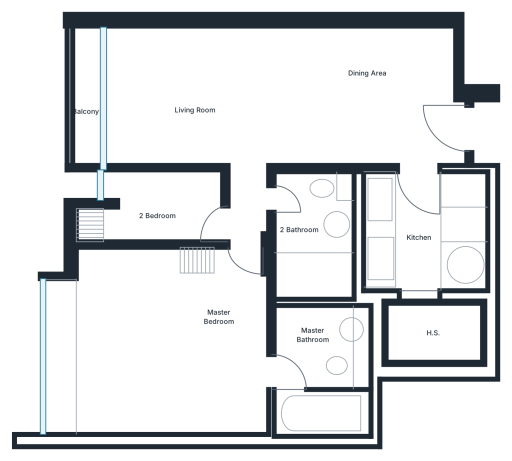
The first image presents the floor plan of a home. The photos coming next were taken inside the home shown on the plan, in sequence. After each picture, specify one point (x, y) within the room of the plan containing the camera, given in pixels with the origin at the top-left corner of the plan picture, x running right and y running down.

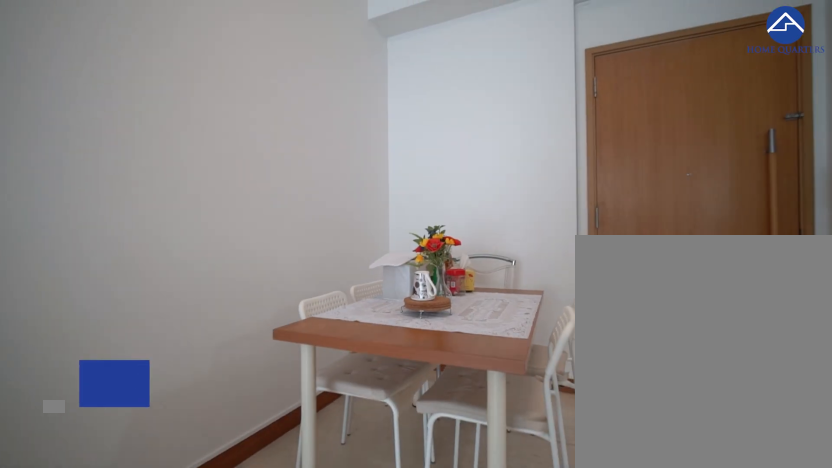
(362, 95)
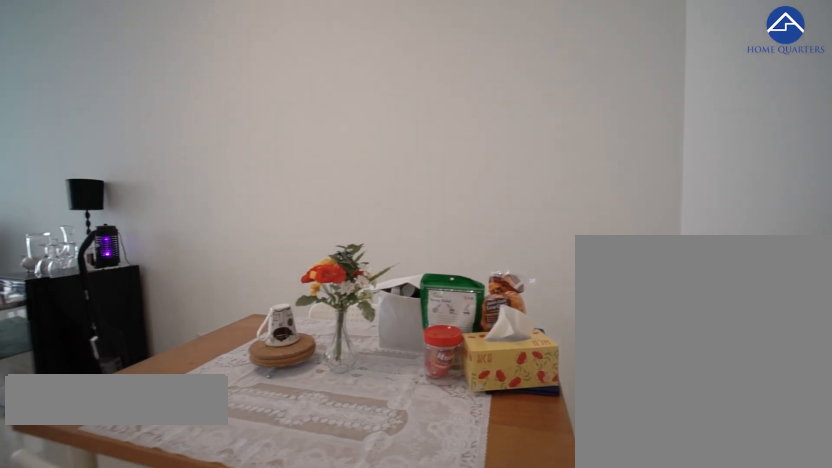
(362, 95)
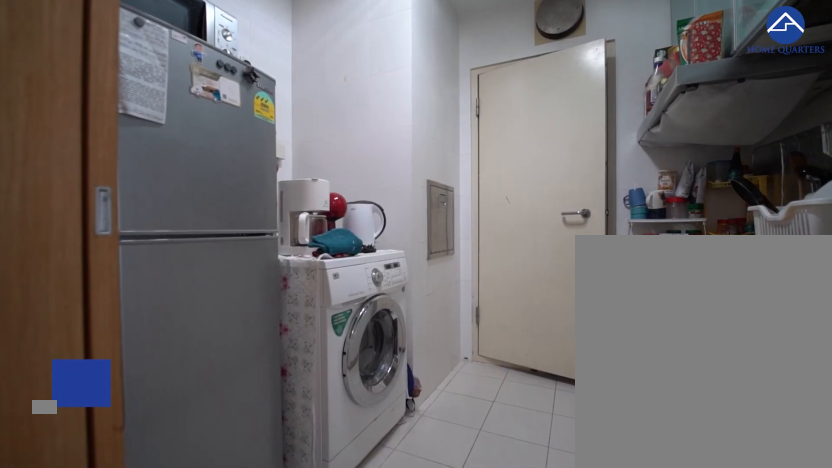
(426, 231)
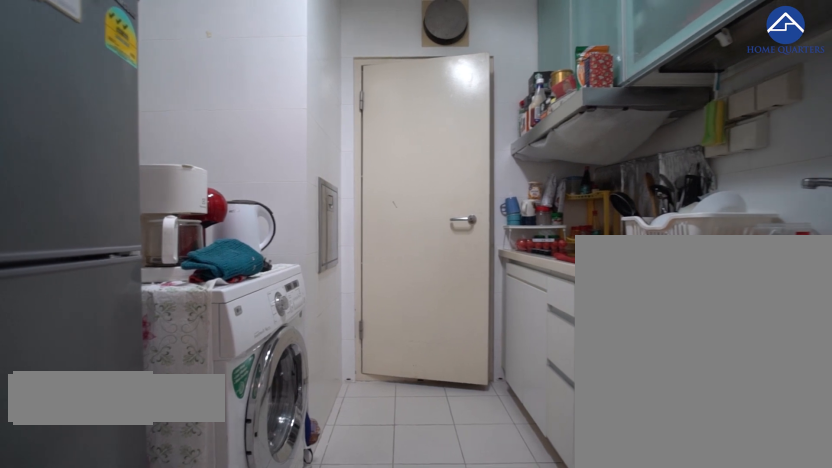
(426, 230)
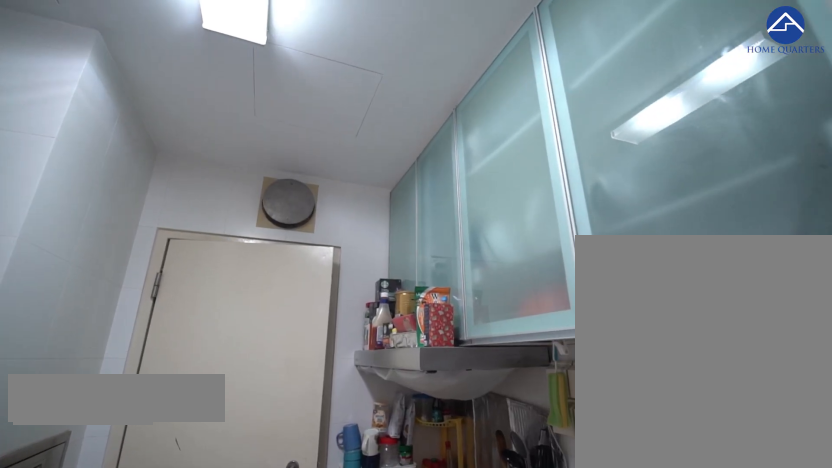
(426, 231)
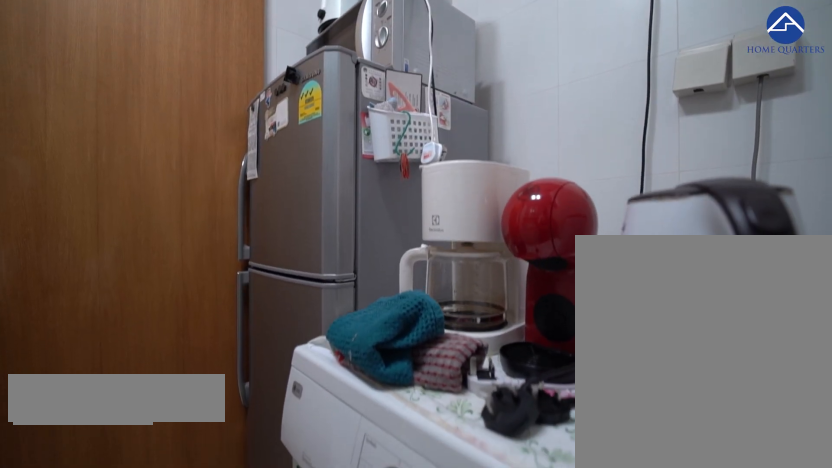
(426, 231)
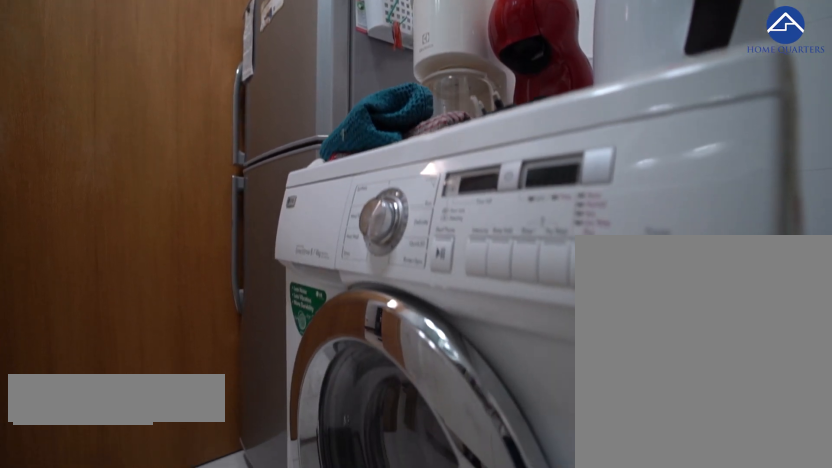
(426, 231)
